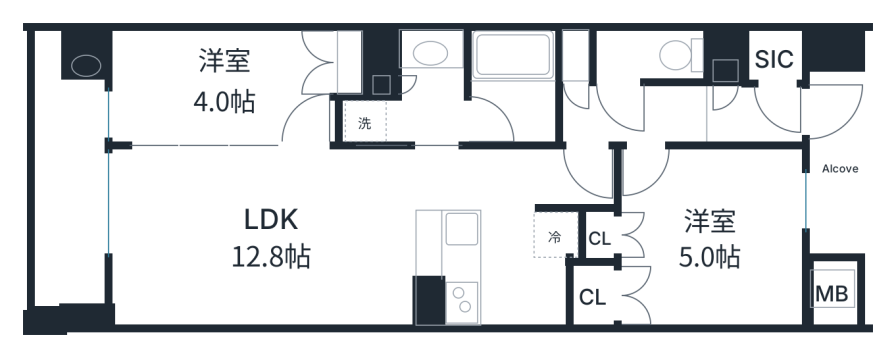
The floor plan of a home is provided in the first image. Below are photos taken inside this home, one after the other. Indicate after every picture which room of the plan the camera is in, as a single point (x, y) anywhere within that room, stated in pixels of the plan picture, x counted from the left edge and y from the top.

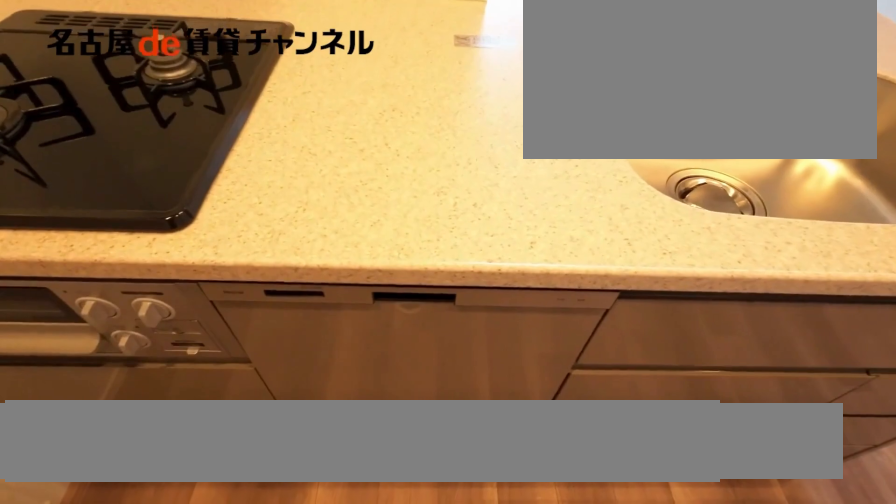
(486, 267)
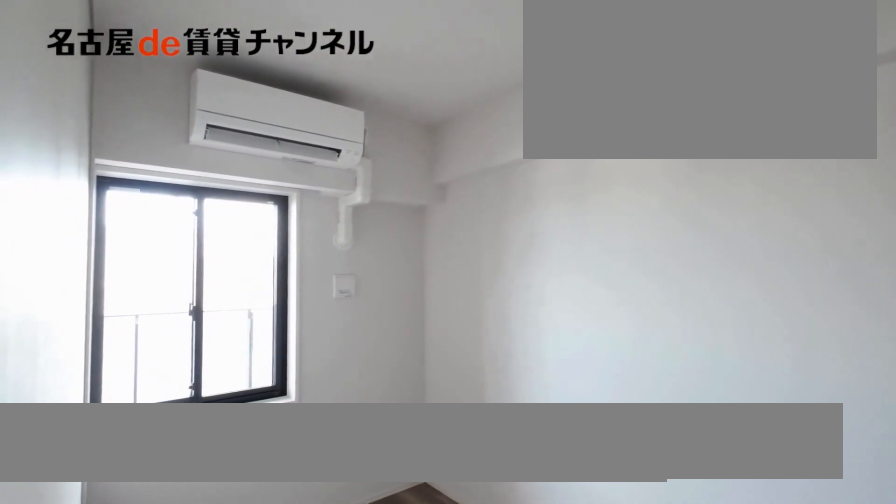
(220, 90)
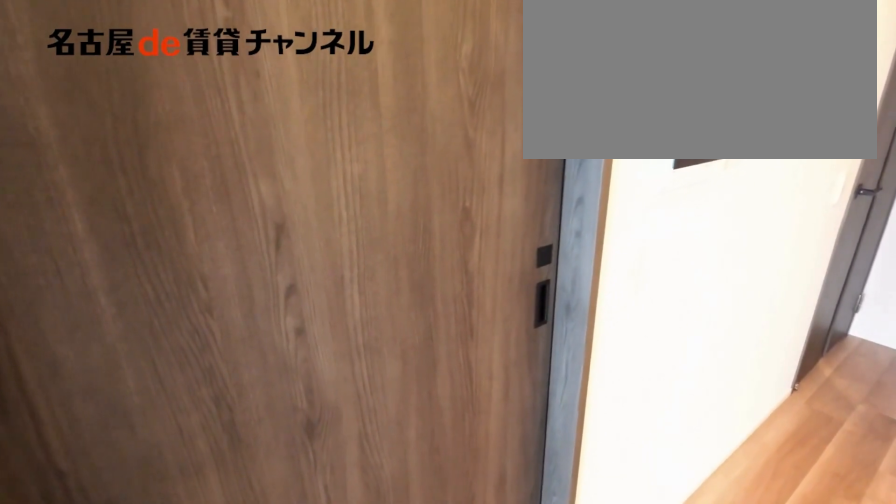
(258, 234)
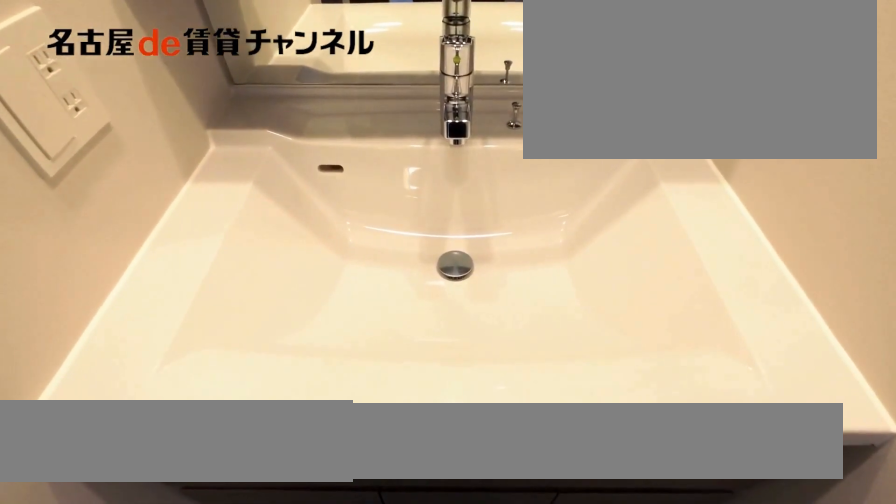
(406, 94)
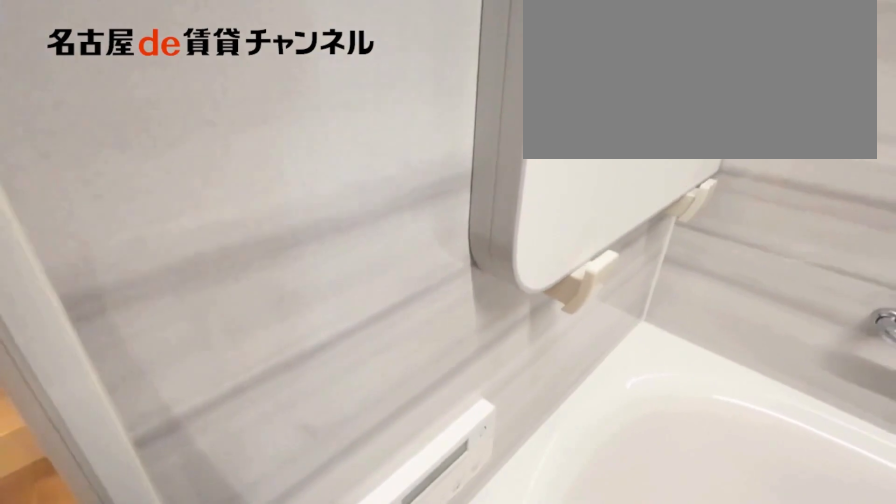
(511, 89)
